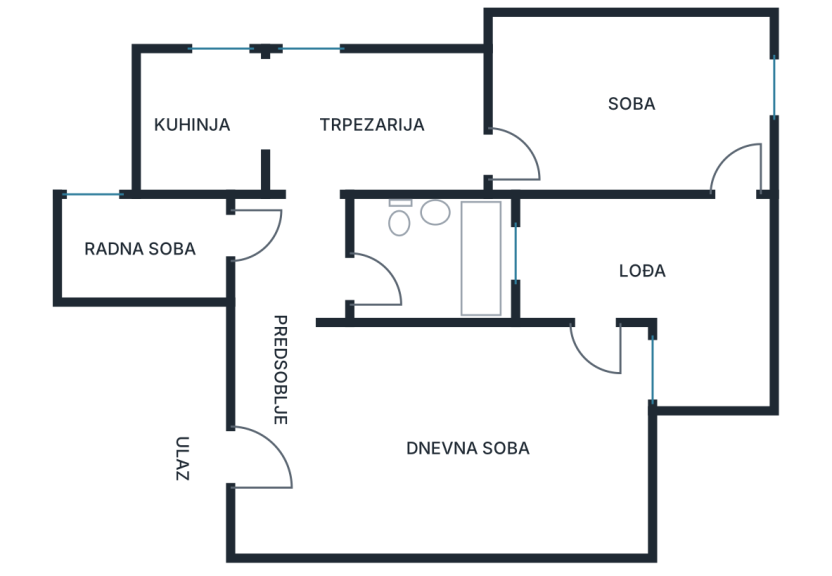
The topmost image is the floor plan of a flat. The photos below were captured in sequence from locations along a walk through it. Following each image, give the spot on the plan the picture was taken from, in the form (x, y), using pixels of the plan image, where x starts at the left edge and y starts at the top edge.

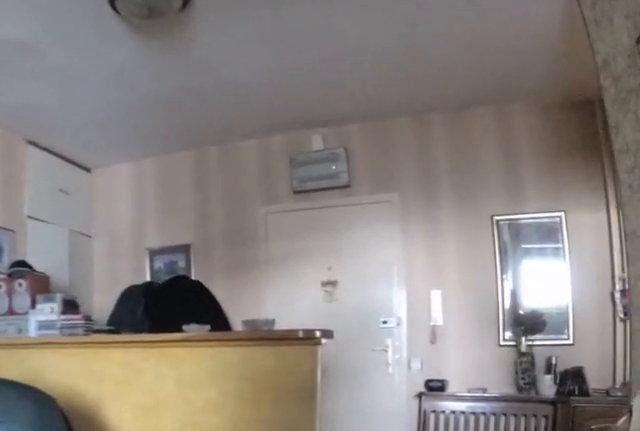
(514, 392)
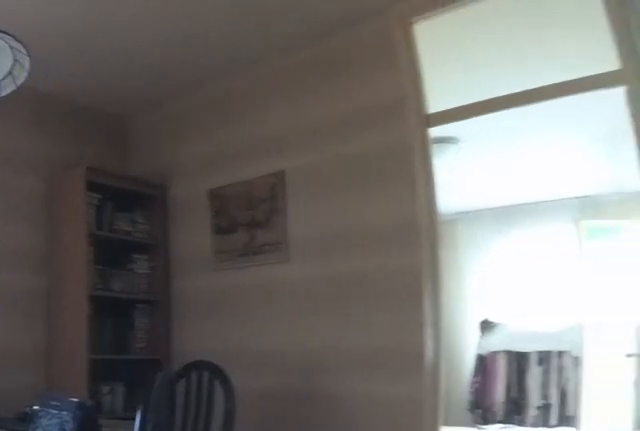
(285, 189)
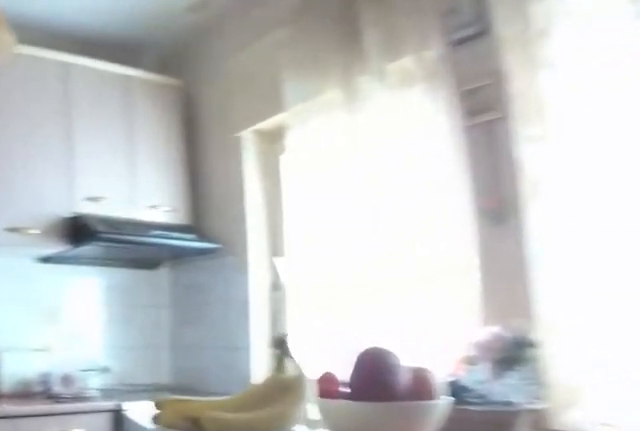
(323, 145)
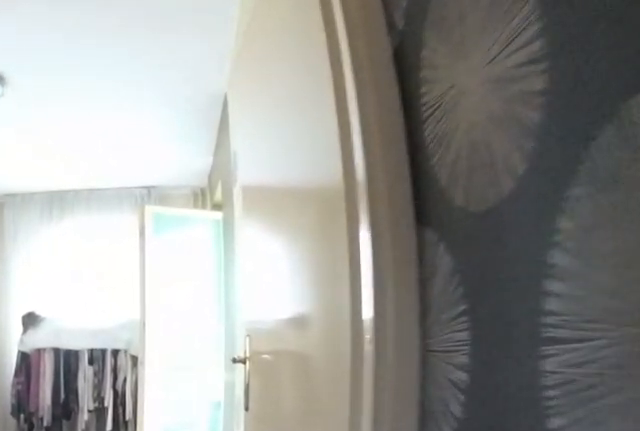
(423, 134)
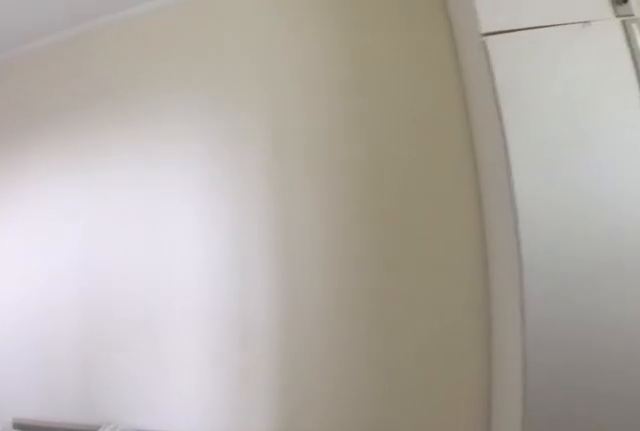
(750, 164)
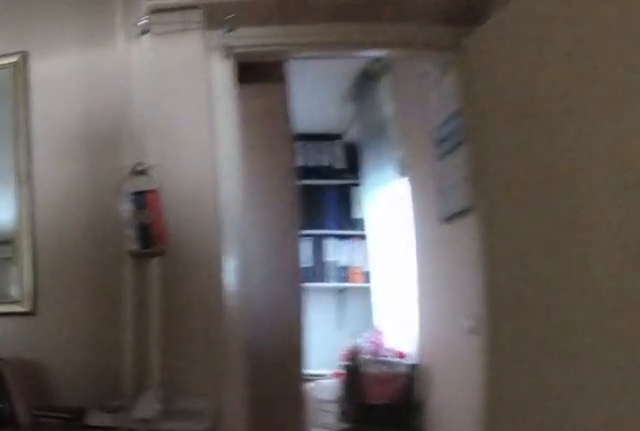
(339, 292)
